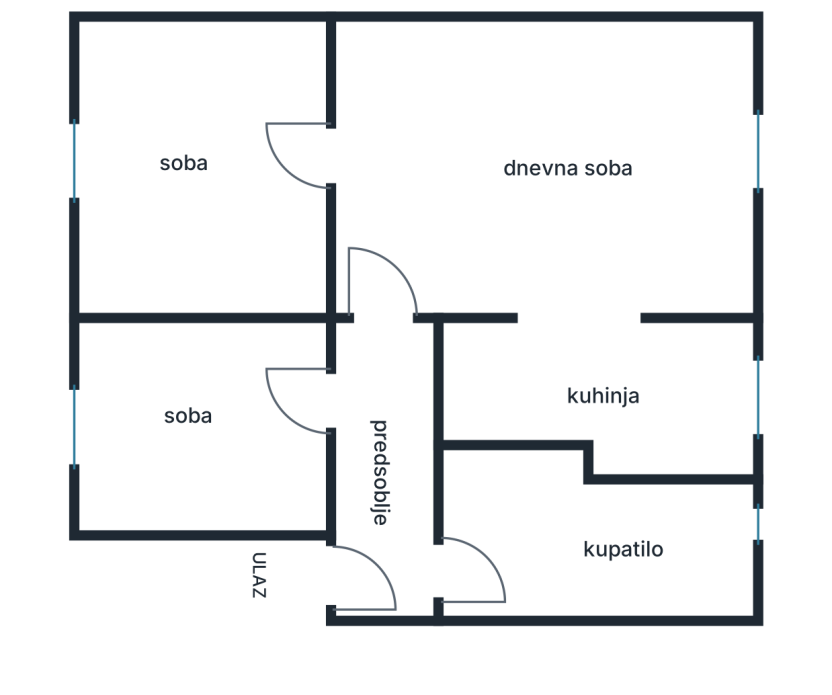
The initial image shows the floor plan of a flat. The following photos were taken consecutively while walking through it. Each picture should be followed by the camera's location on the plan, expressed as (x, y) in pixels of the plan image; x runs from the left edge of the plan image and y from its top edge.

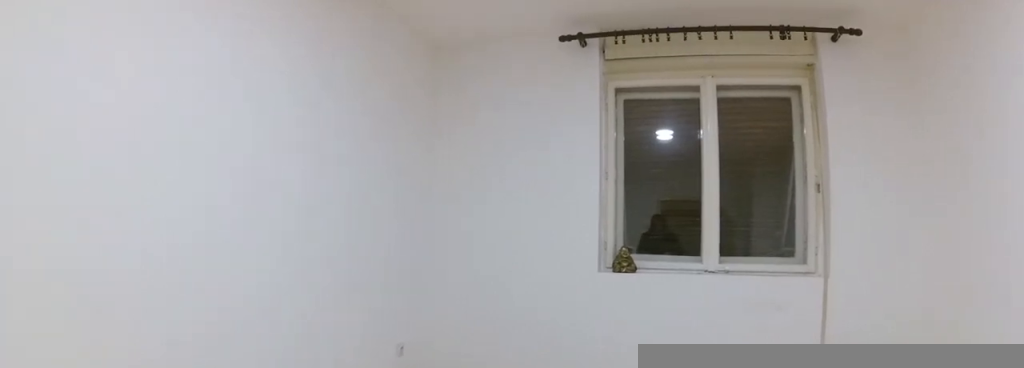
(272, 388)
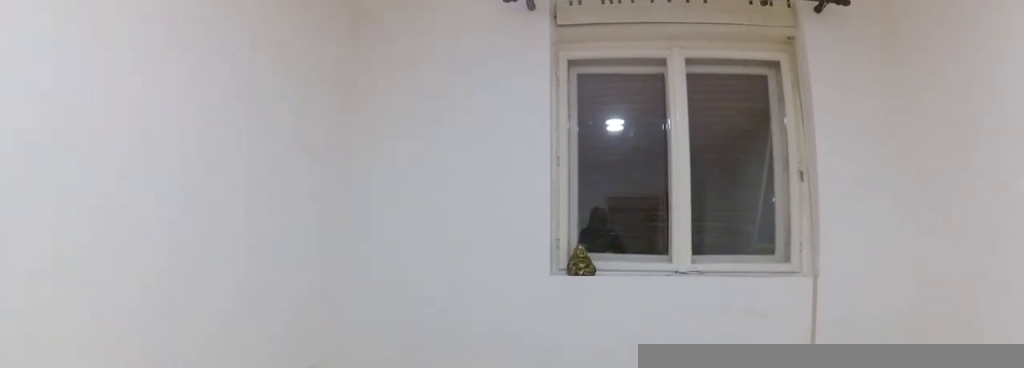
(244, 391)
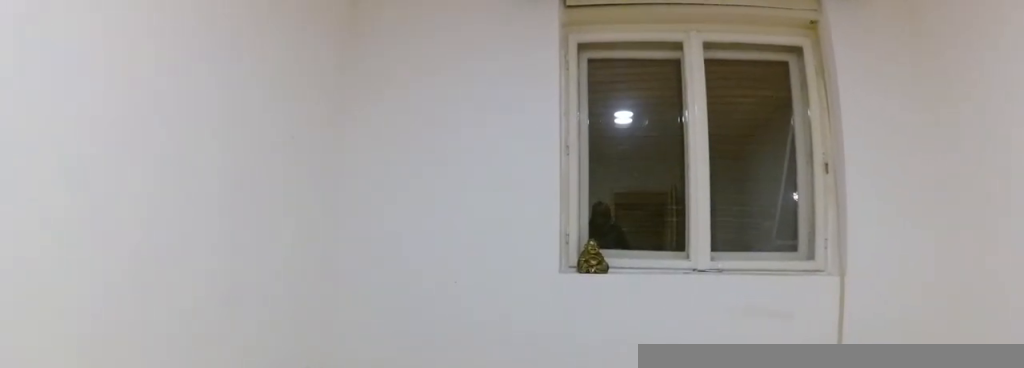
(234, 392)
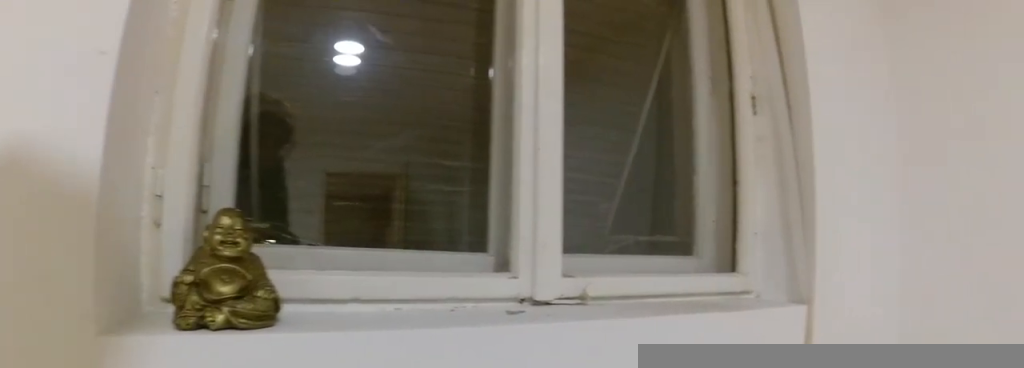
(125, 409)
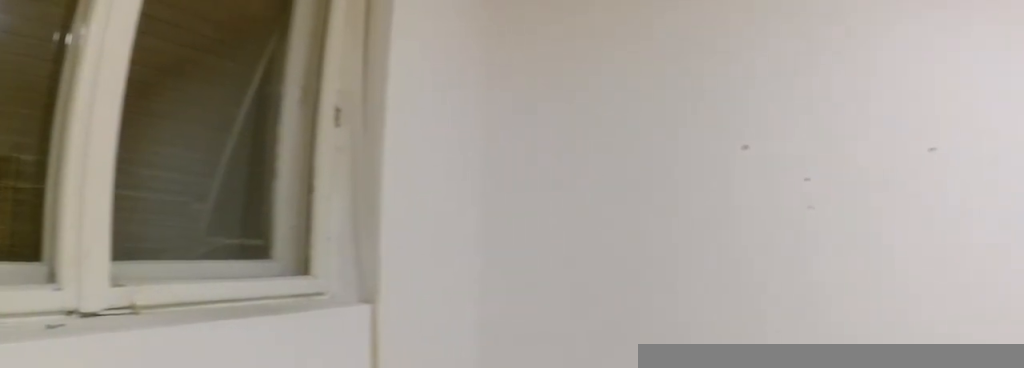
(115, 426)
